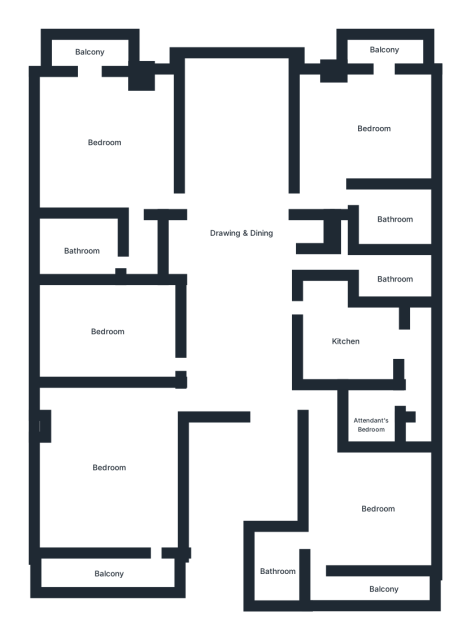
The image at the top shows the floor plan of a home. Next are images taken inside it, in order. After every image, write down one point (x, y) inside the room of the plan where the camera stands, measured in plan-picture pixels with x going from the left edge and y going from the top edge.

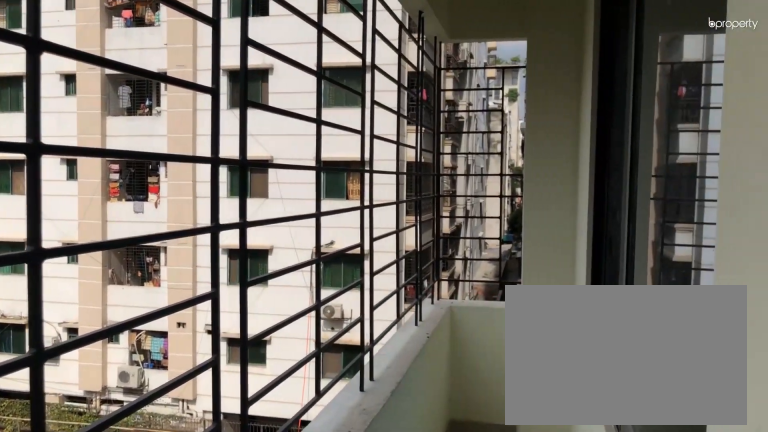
(106, 569)
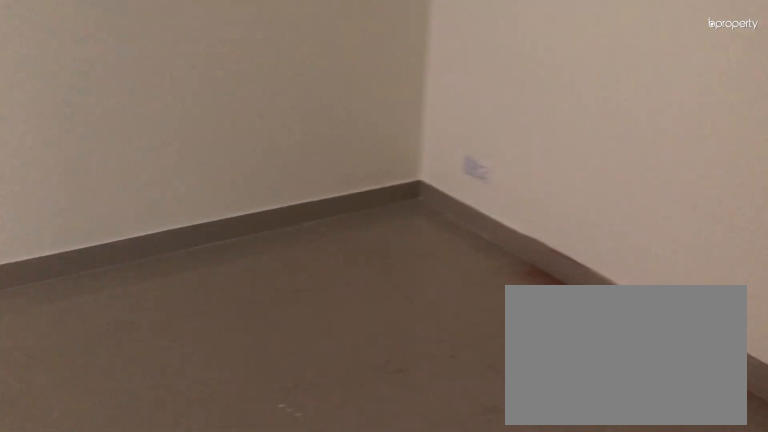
(105, 332)
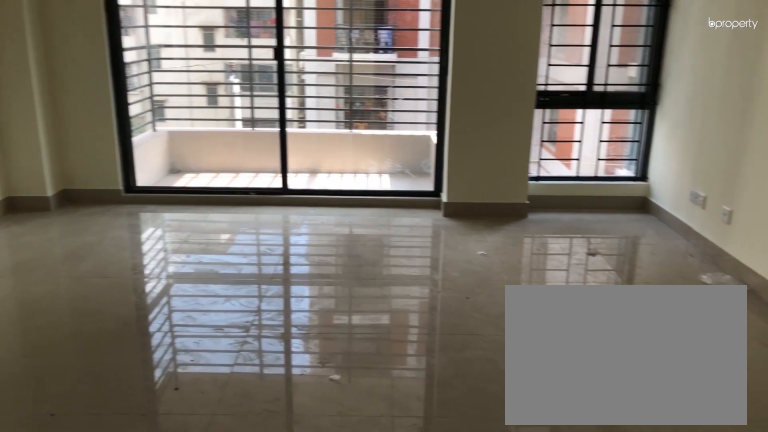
(102, 138)
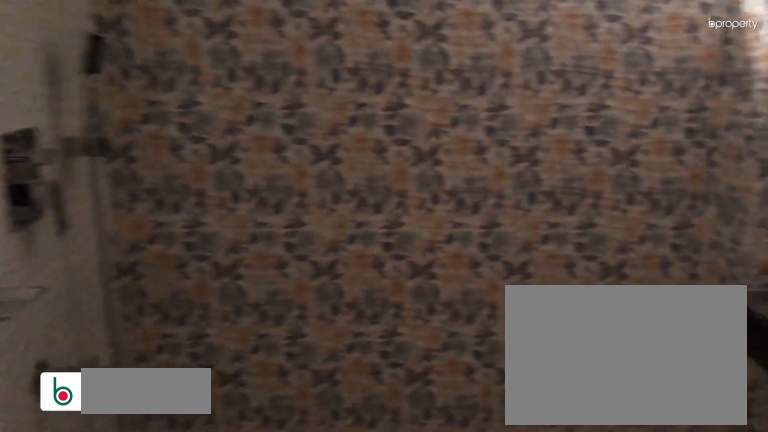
(81, 246)
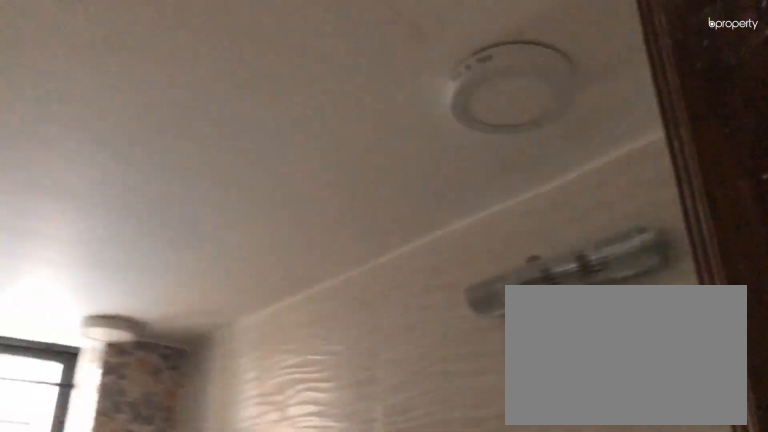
(81, 246)
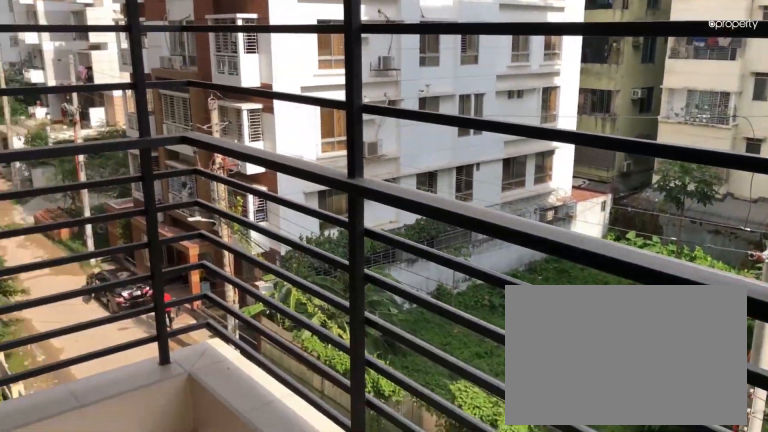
(86, 48)
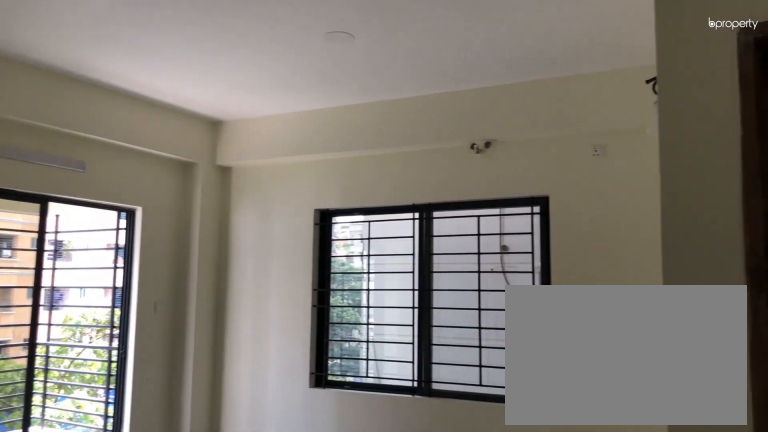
(370, 122)
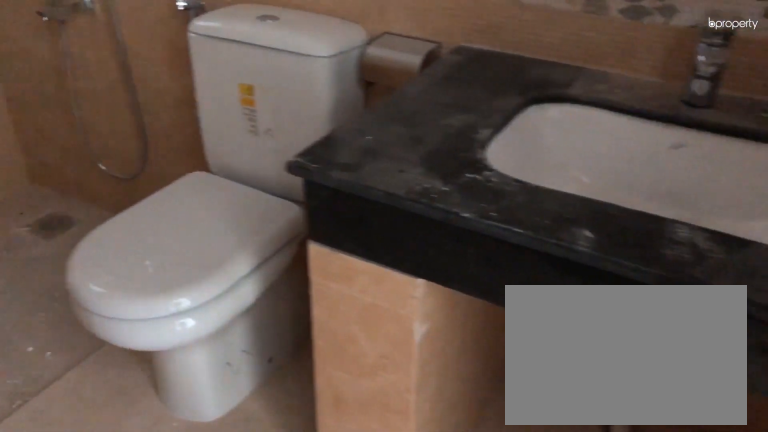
(392, 218)
